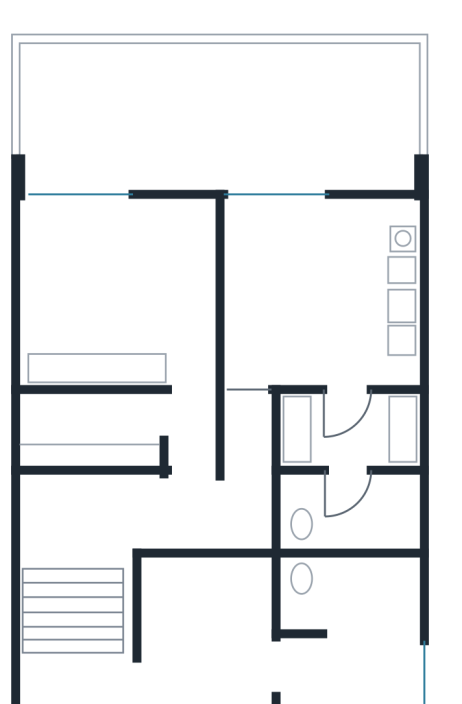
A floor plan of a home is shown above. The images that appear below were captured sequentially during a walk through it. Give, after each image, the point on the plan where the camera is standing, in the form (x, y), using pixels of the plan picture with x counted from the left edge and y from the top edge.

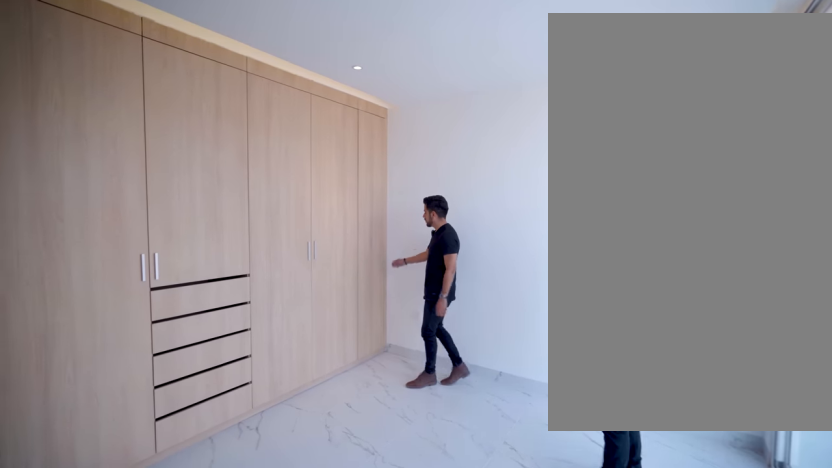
(193, 294)
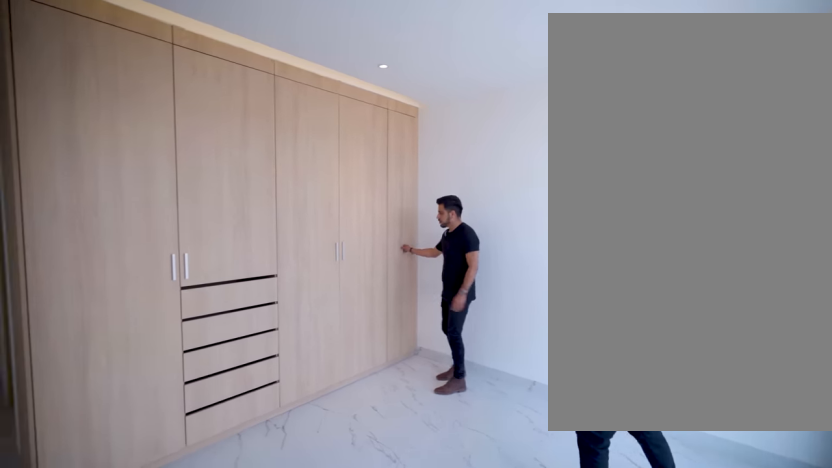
(193, 294)
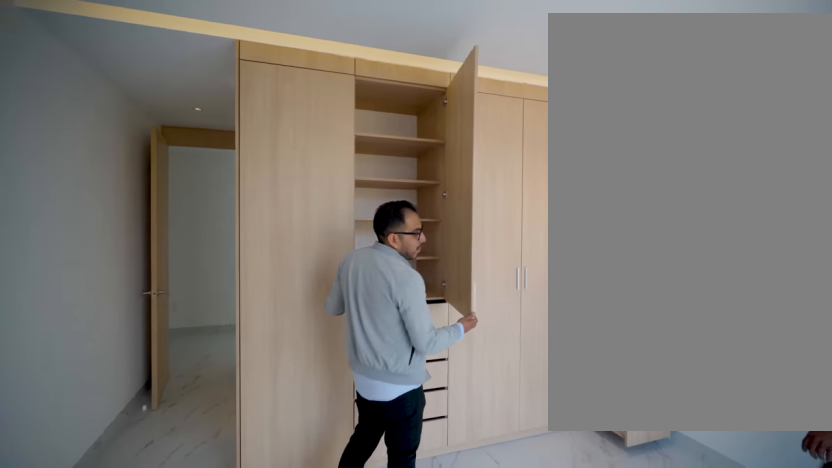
(173, 255)
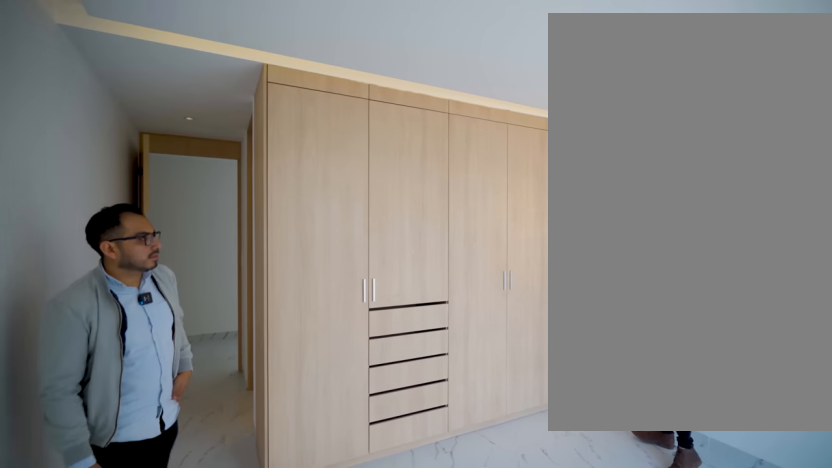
(178, 250)
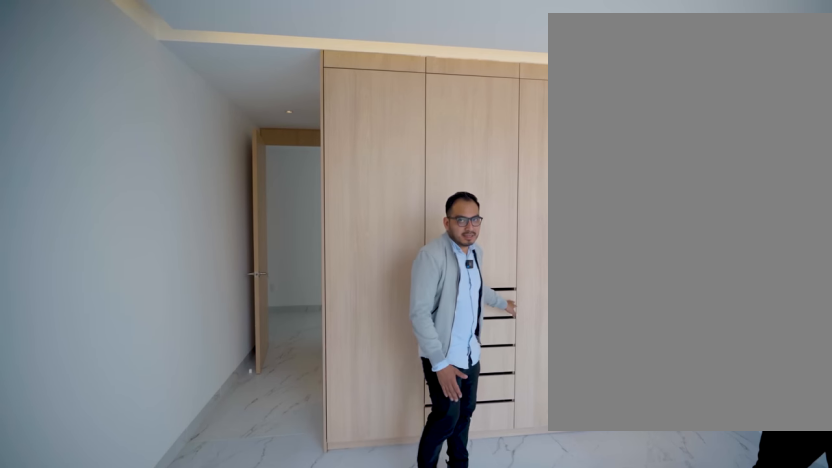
(178, 250)
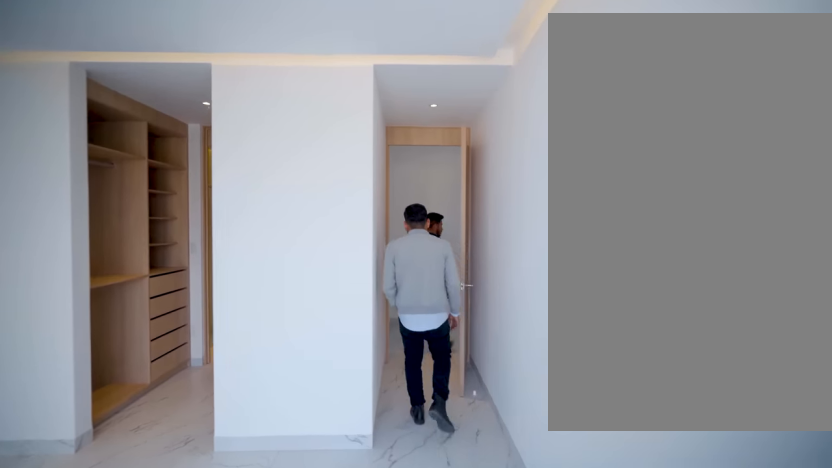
(248, 365)
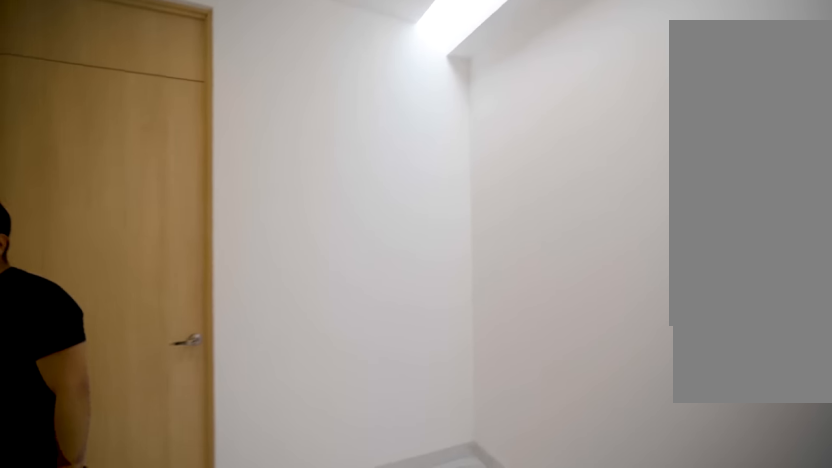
(196, 685)
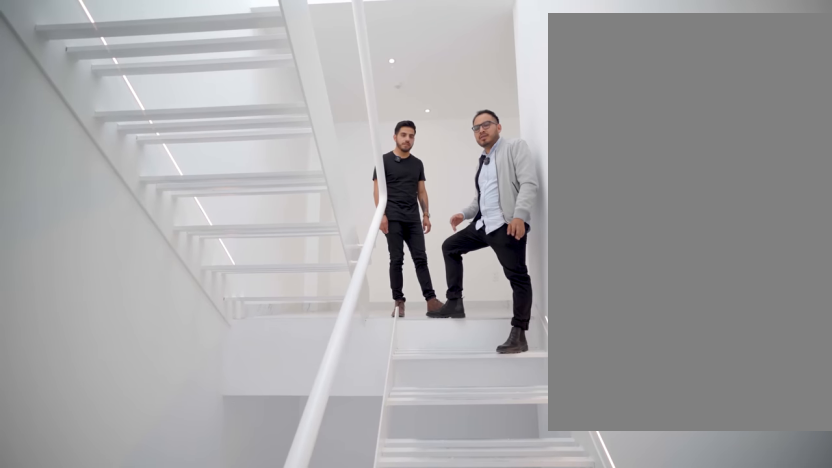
(117, 682)
